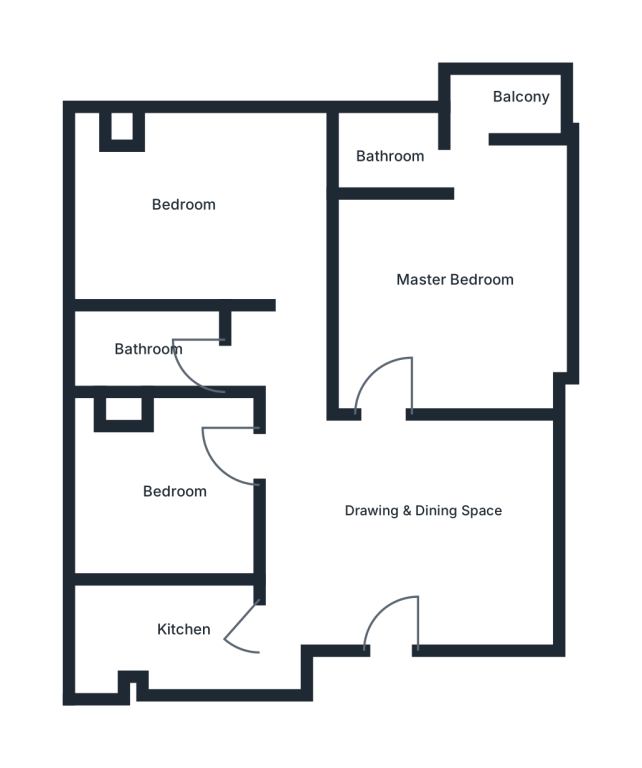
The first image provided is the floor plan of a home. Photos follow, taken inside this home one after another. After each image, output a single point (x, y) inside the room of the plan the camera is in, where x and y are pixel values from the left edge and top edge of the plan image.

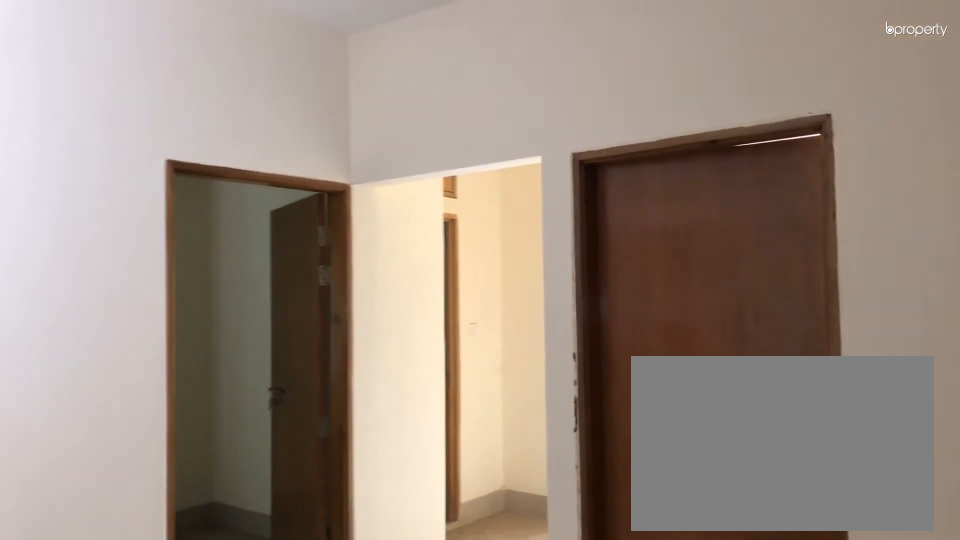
(377, 519)
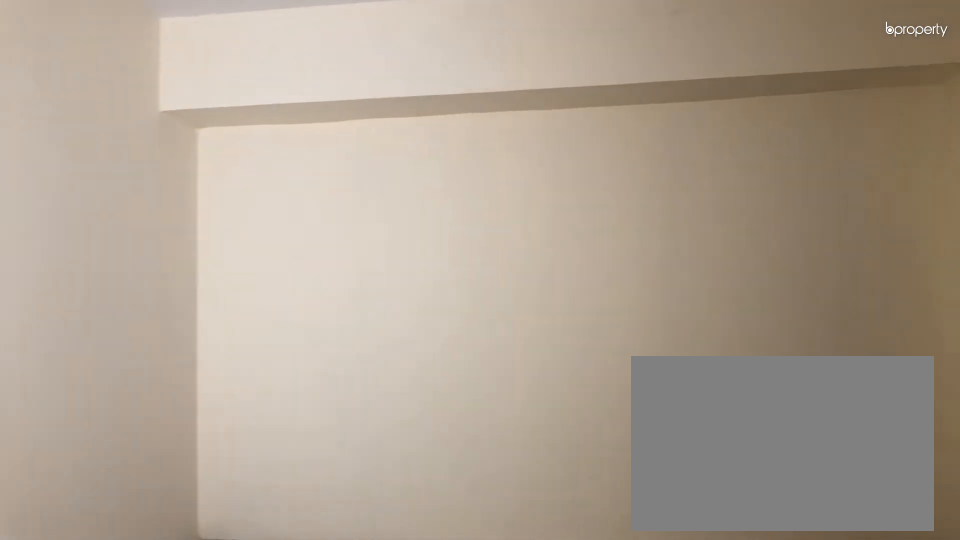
(377, 519)
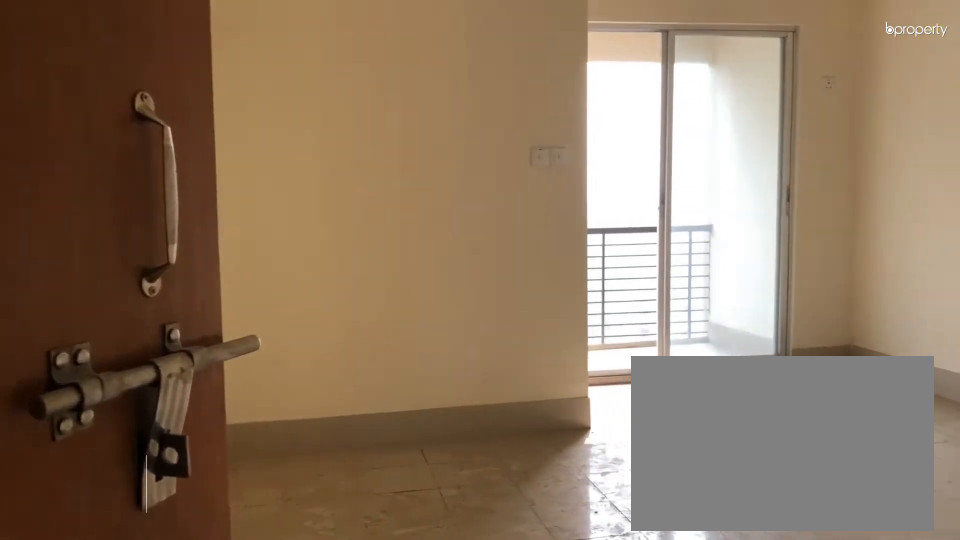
(474, 277)
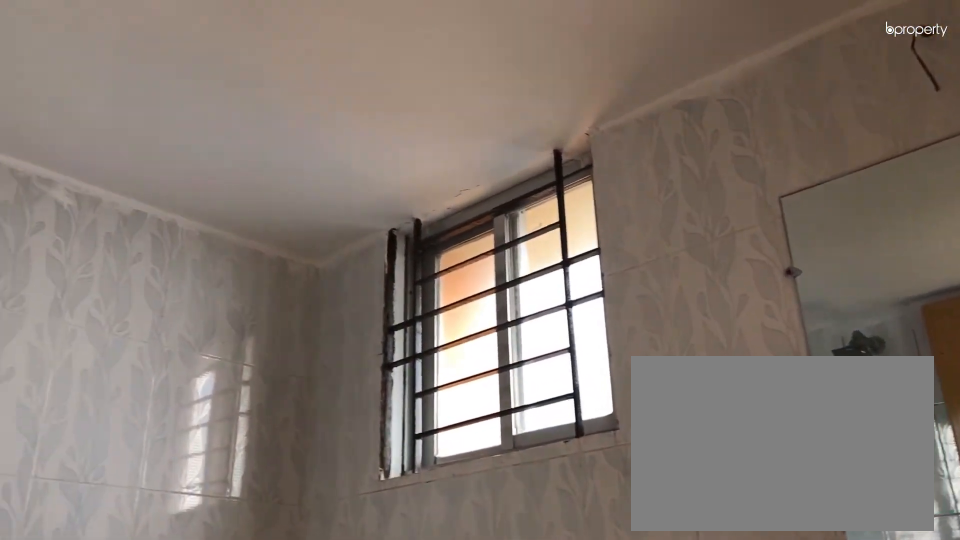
(390, 154)
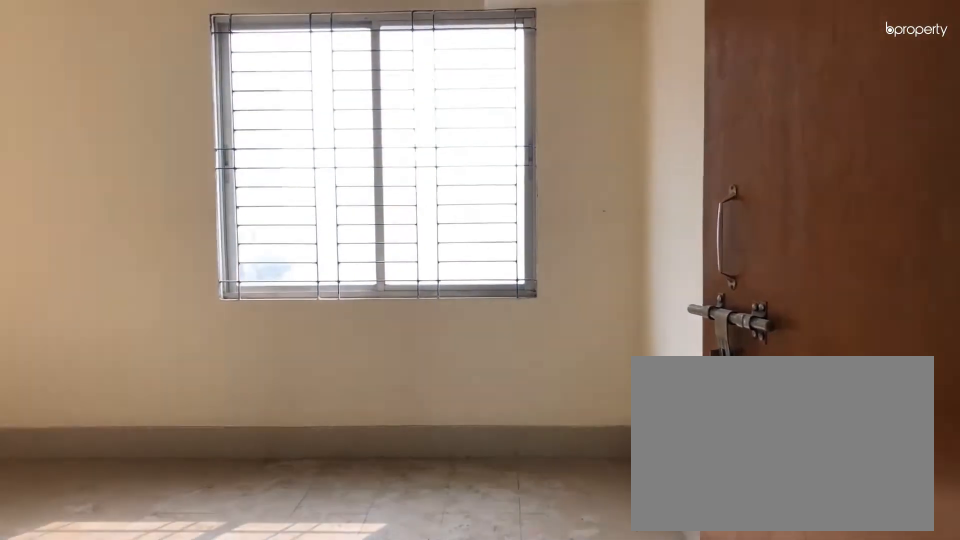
(288, 285)
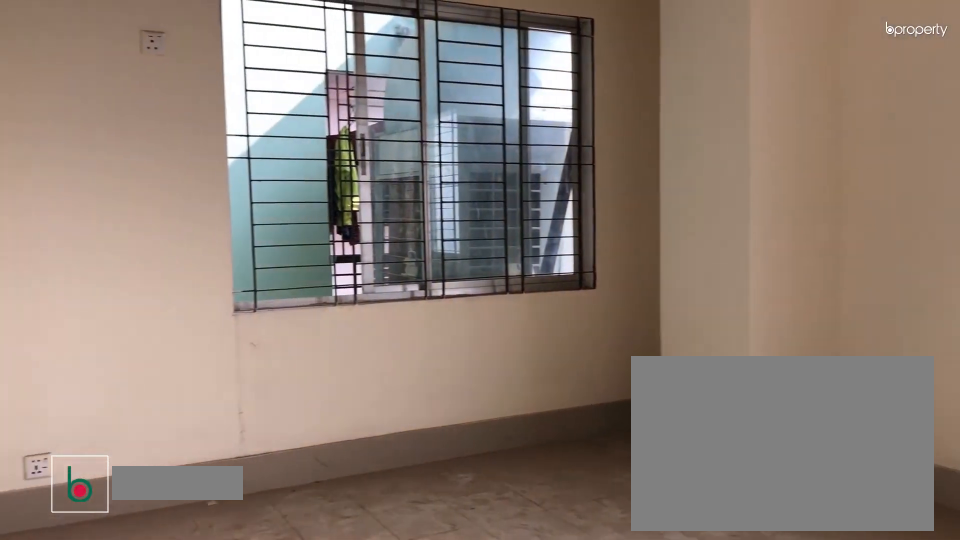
(176, 203)
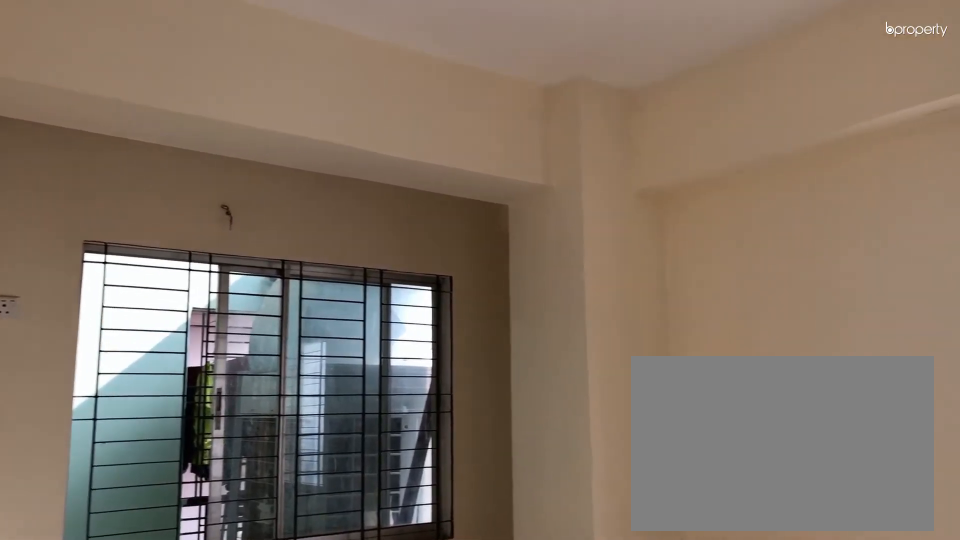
(176, 203)
